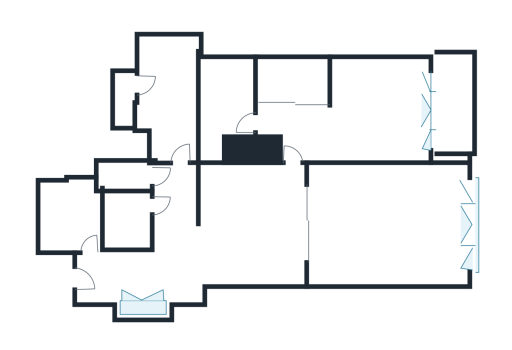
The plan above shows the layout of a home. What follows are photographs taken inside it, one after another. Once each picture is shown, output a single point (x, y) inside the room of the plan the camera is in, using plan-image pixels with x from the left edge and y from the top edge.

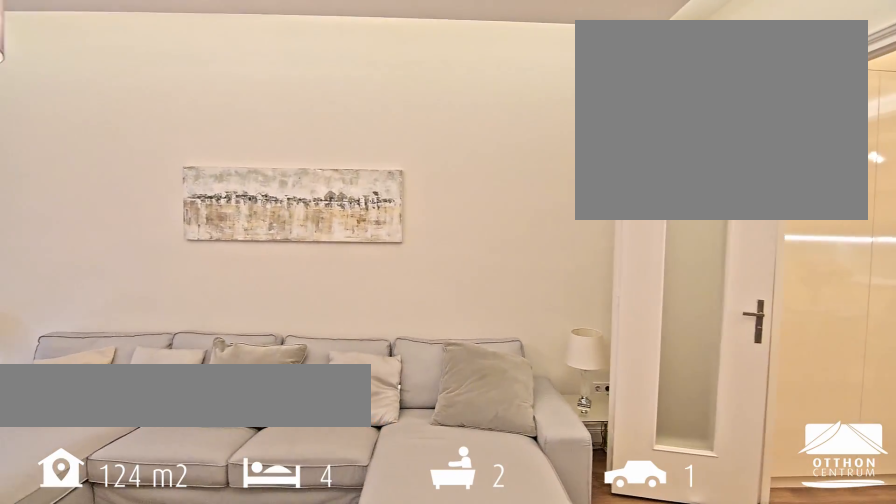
(389, 230)
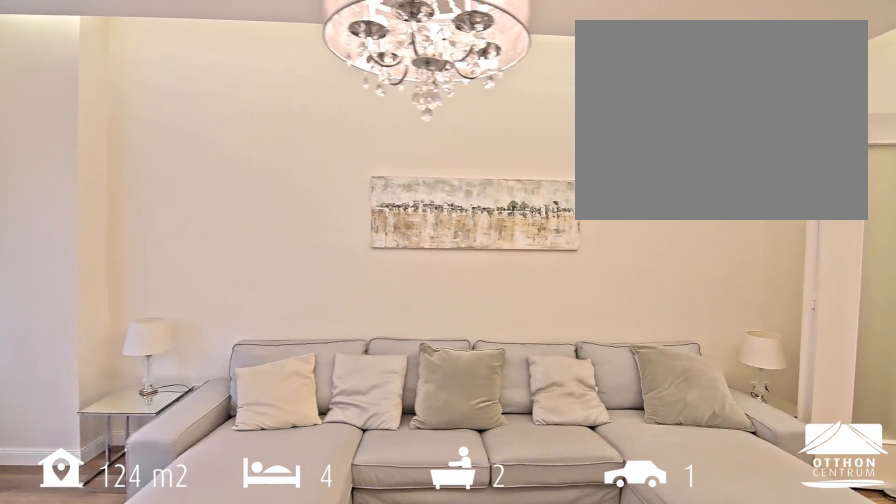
(389, 230)
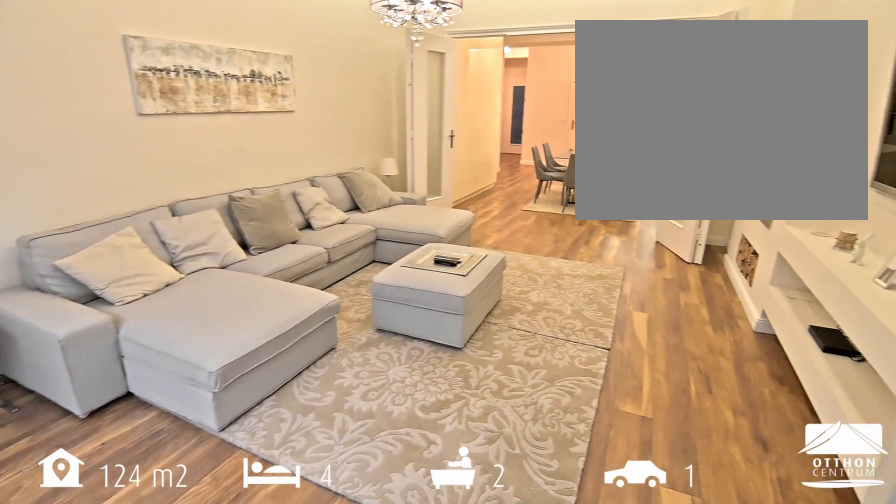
(389, 230)
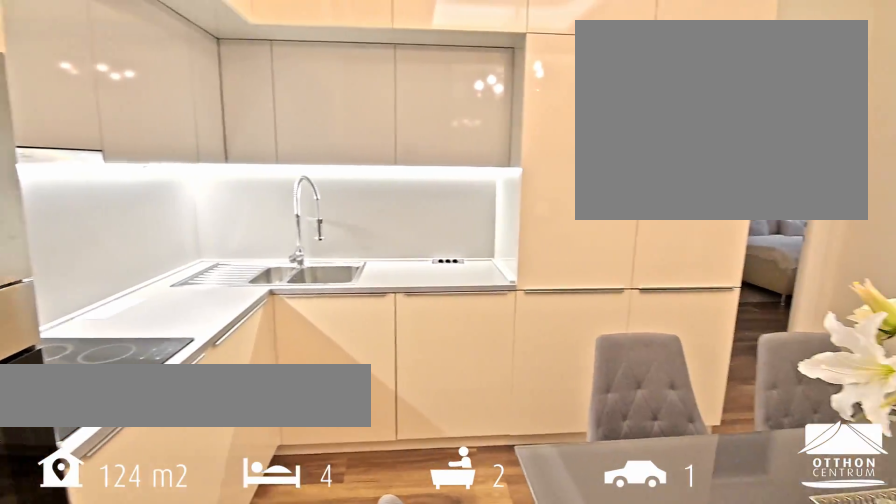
(267, 231)
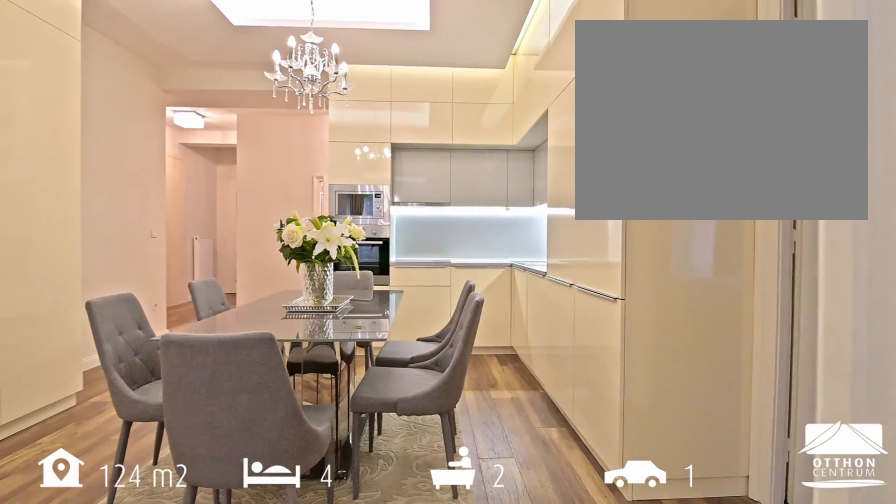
(267, 231)
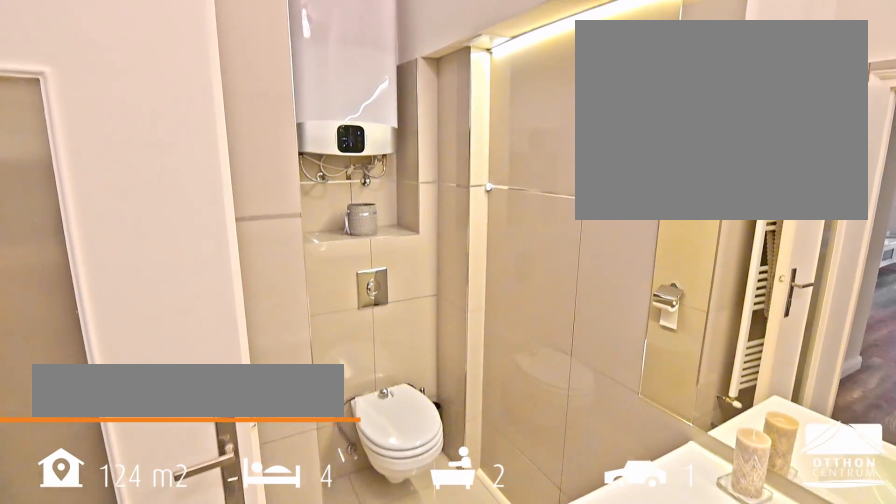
(227, 115)
